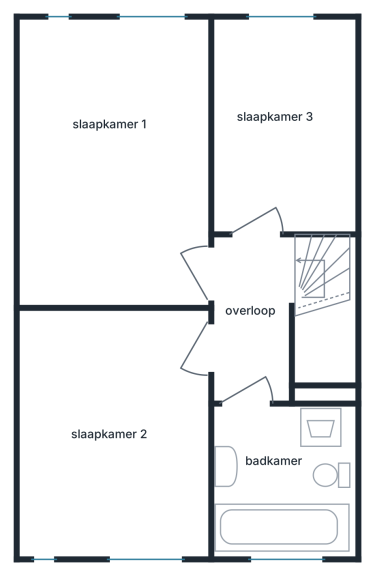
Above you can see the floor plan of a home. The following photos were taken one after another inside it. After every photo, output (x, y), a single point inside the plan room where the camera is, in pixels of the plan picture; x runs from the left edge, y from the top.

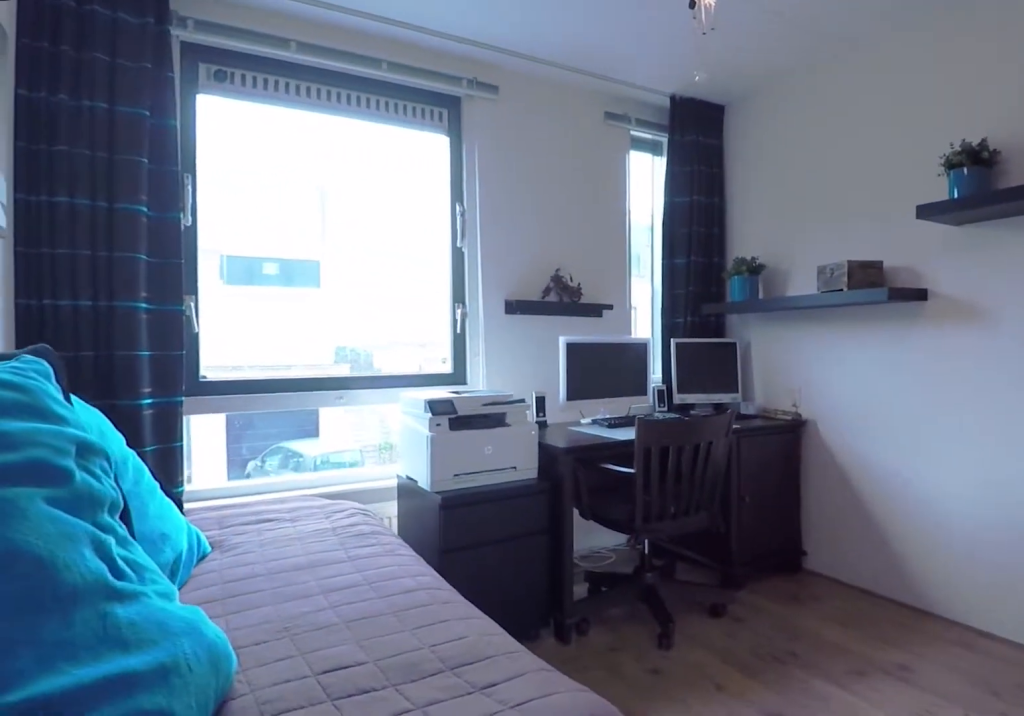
(119, 443)
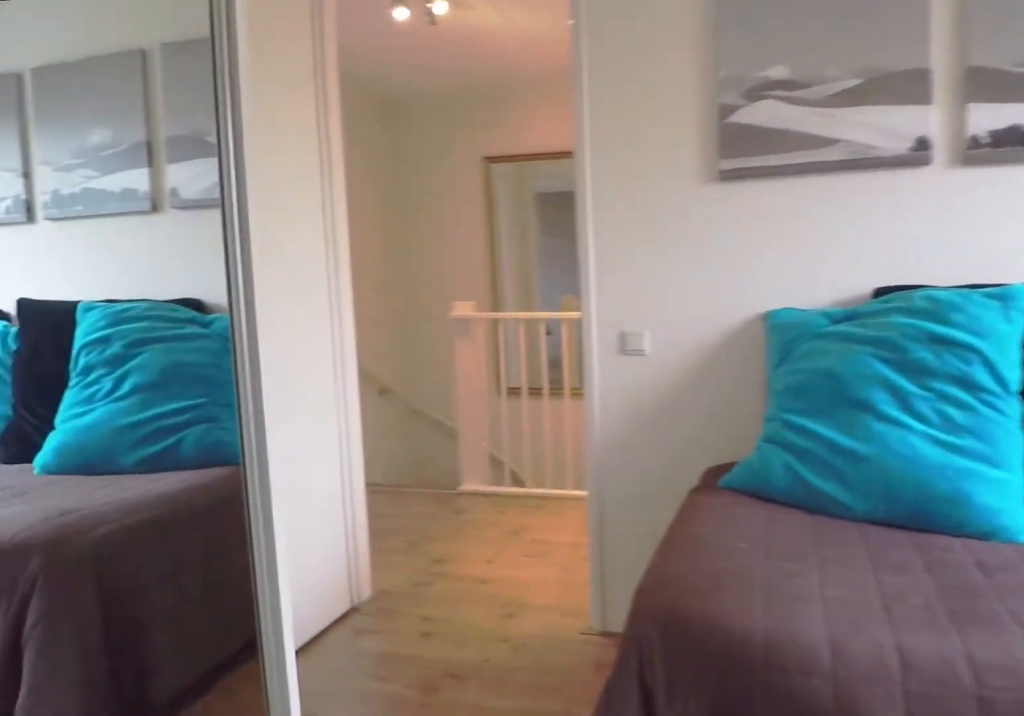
(119, 443)
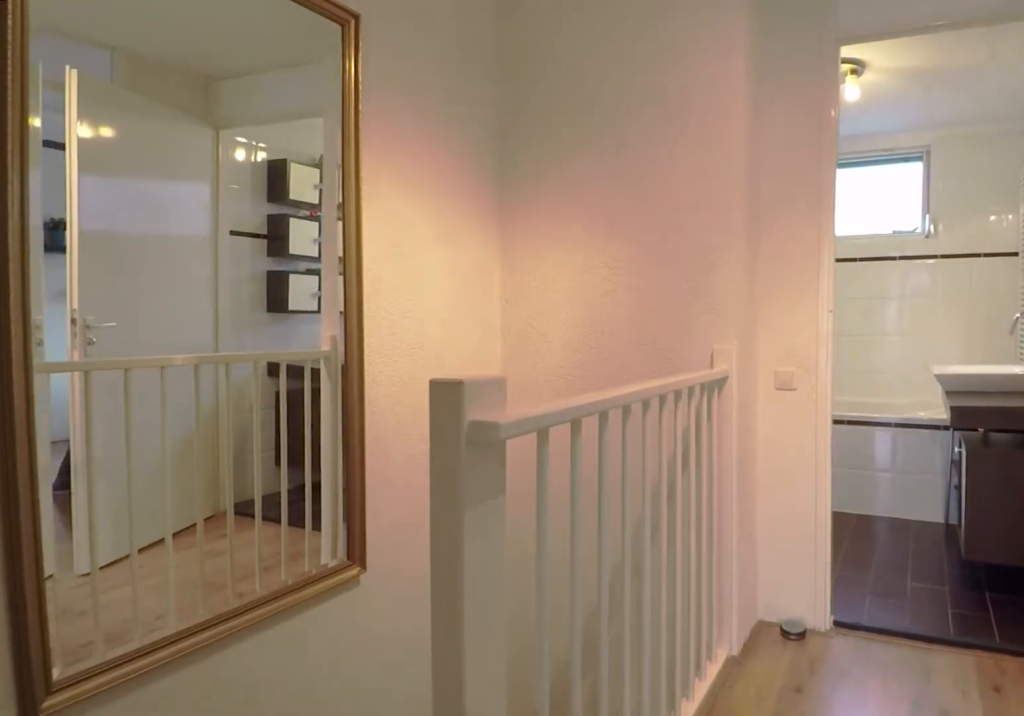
(255, 352)
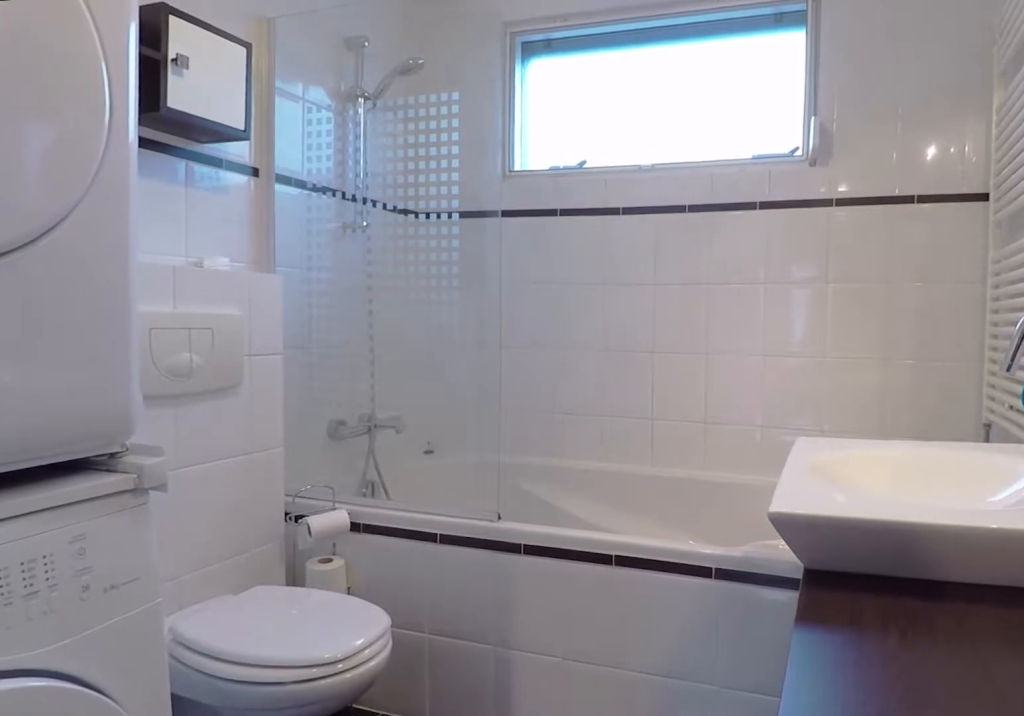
(282, 481)
